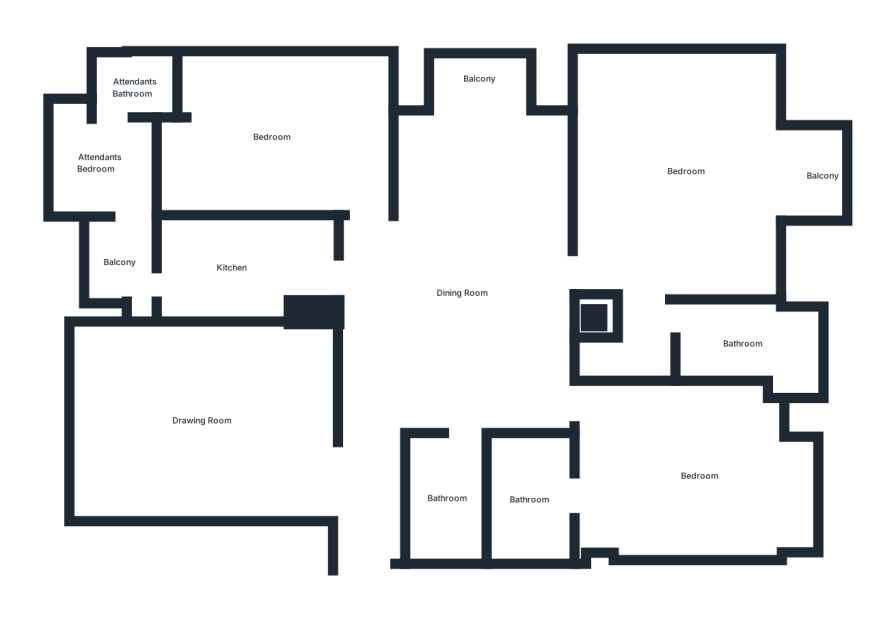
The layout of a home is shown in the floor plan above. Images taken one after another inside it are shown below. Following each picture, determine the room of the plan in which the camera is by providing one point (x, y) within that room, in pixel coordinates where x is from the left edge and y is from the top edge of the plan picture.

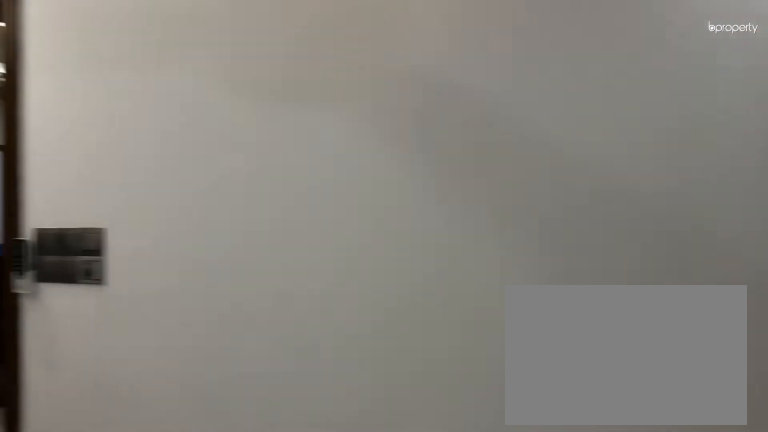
(271, 136)
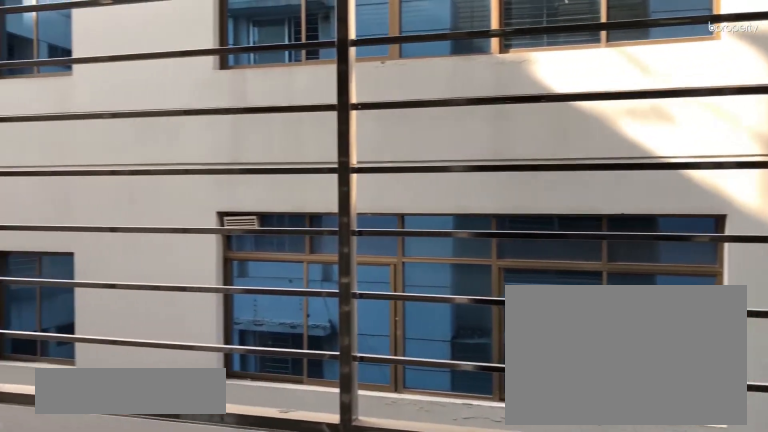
(481, 77)
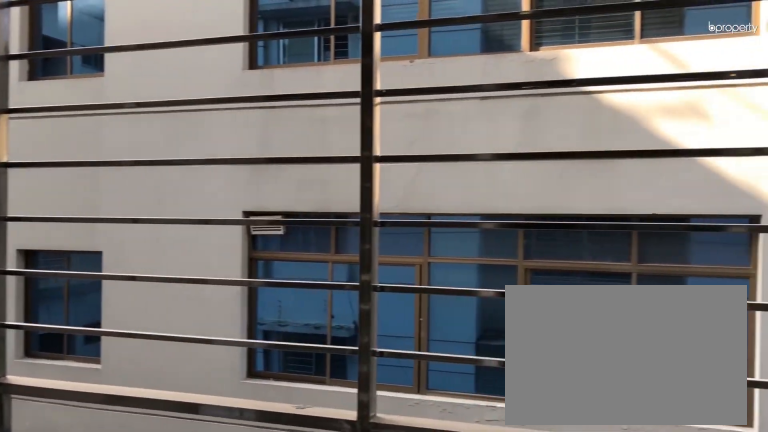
(481, 77)
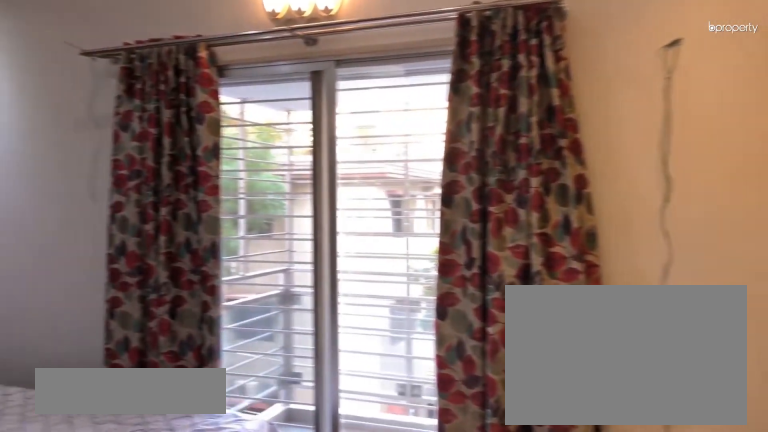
(686, 172)
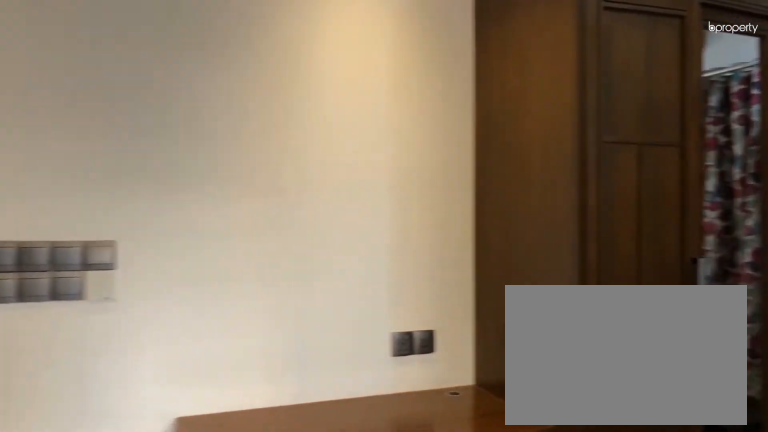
(687, 171)
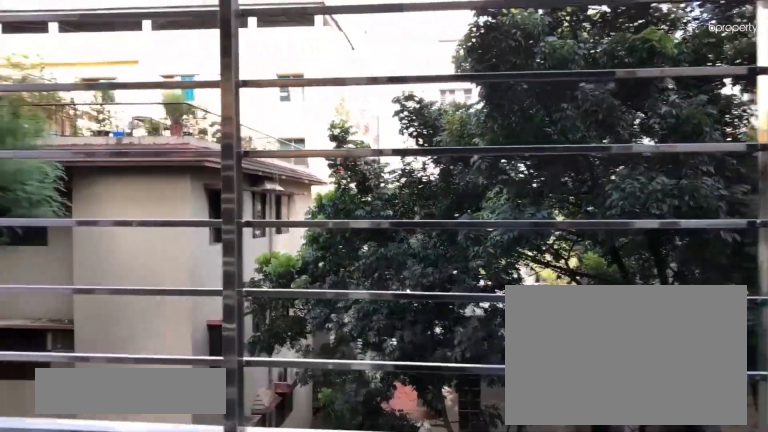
(827, 175)
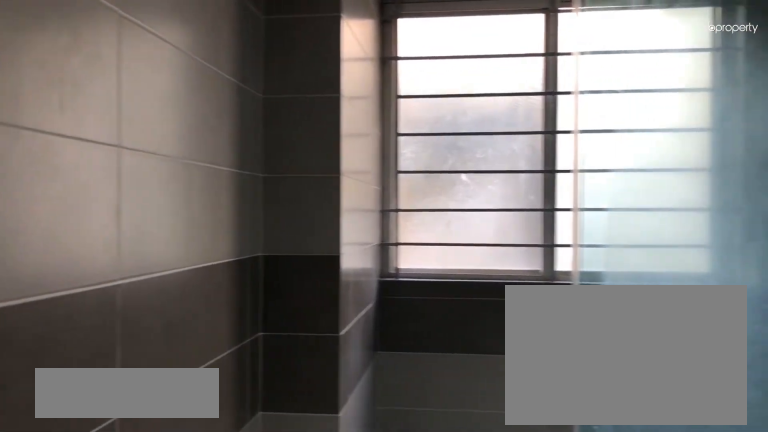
(752, 344)
